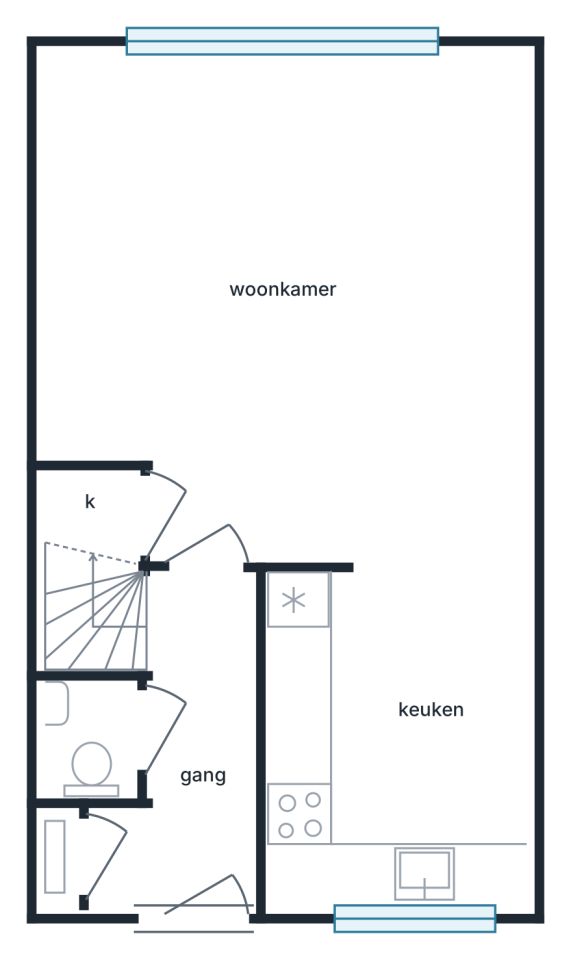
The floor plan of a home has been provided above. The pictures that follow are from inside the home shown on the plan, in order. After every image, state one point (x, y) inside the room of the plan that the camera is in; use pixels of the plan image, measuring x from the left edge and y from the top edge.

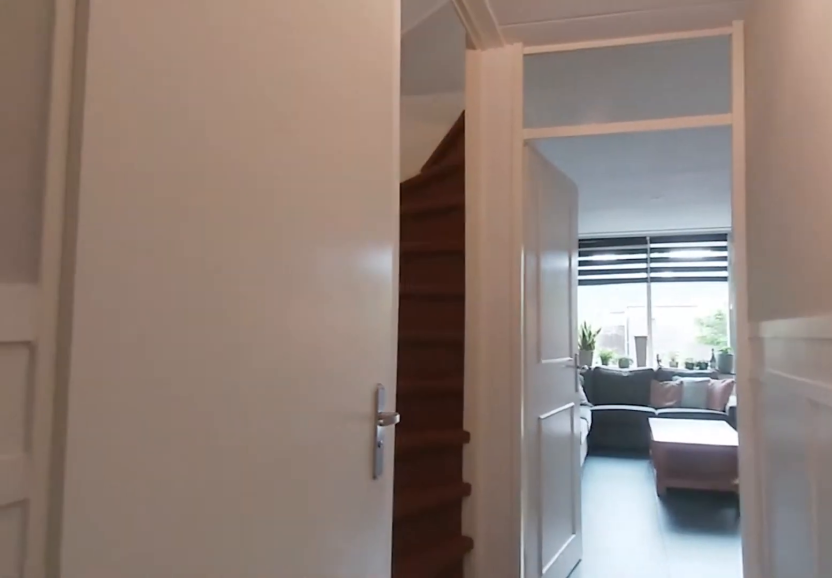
(193, 756)
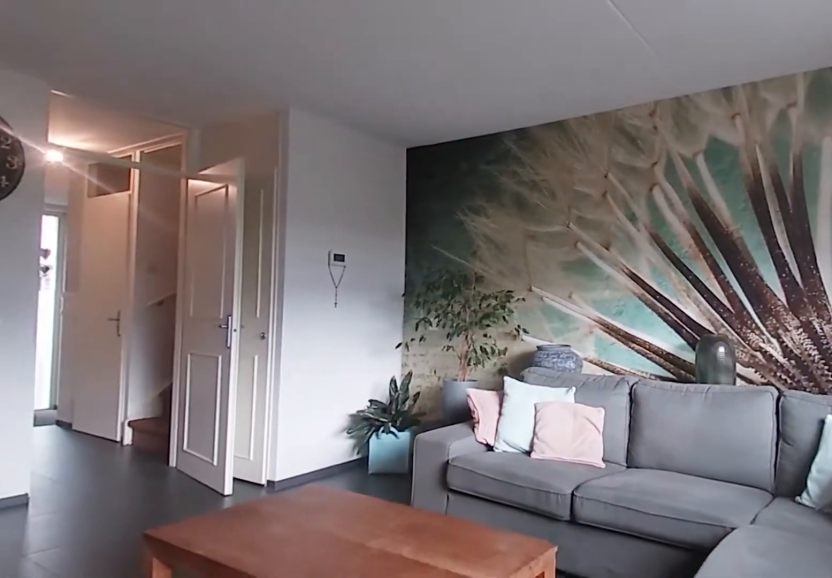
(298, 297)
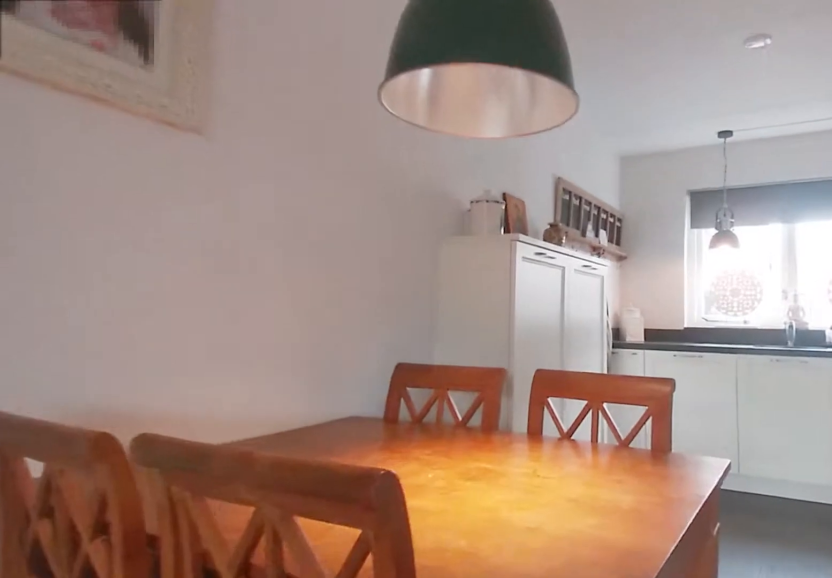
(296, 299)
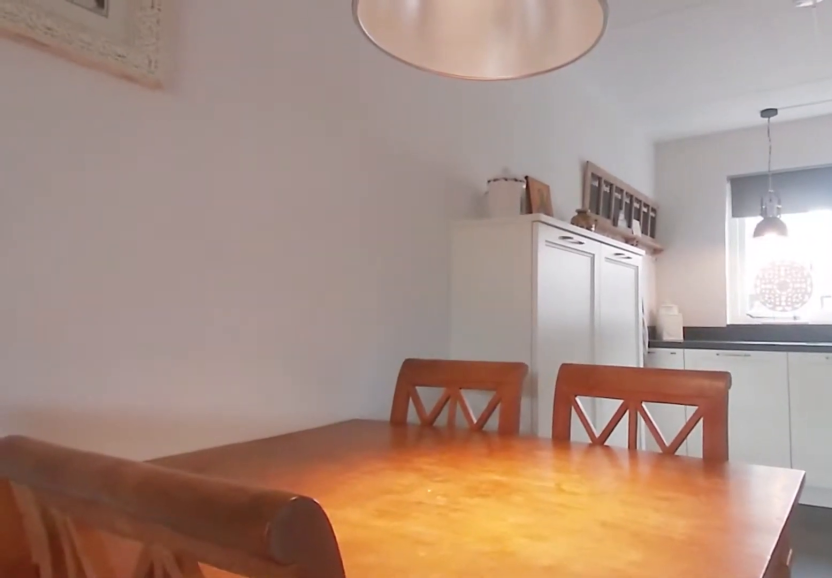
(296, 299)
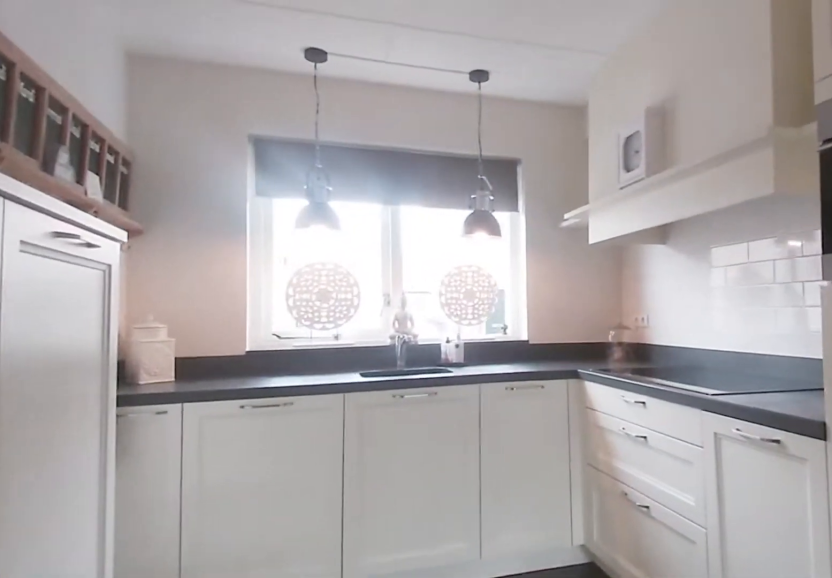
(397, 735)
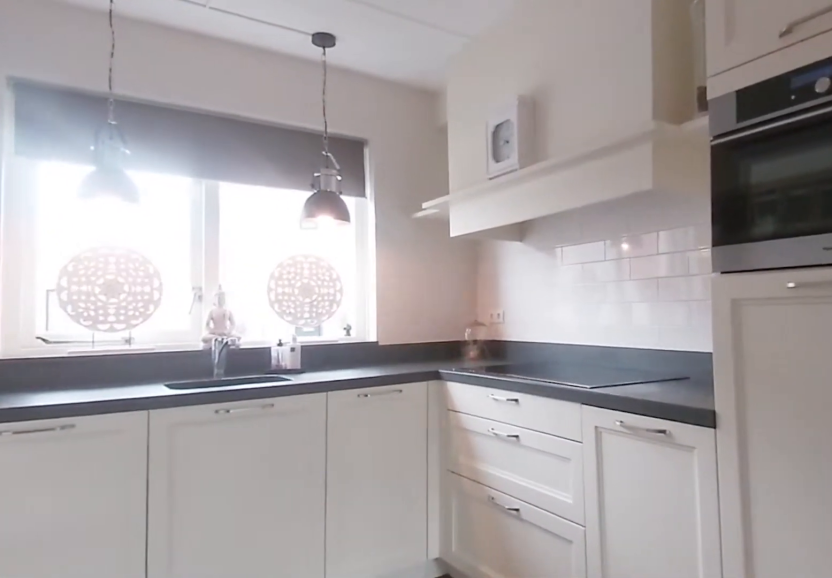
(397, 735)
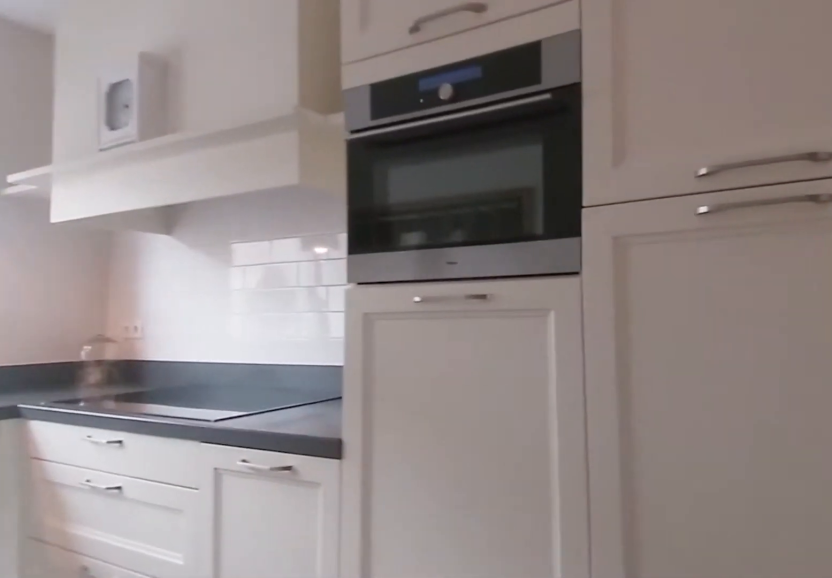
(397, 735)
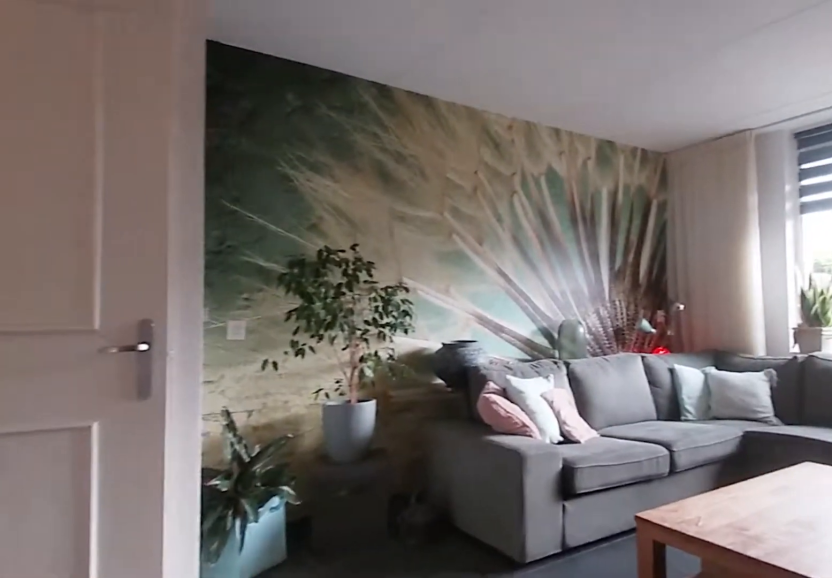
(294, 294)
